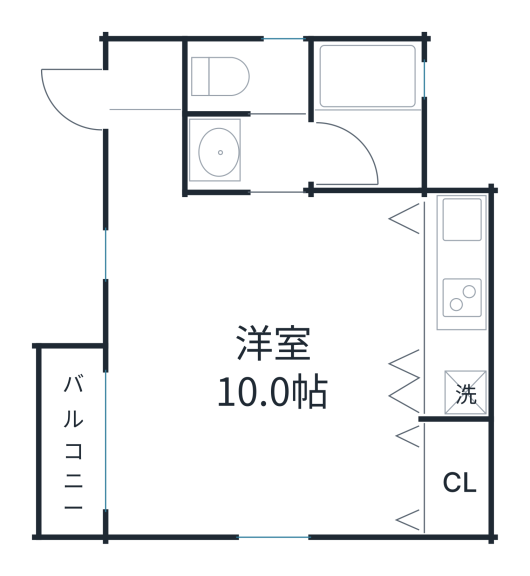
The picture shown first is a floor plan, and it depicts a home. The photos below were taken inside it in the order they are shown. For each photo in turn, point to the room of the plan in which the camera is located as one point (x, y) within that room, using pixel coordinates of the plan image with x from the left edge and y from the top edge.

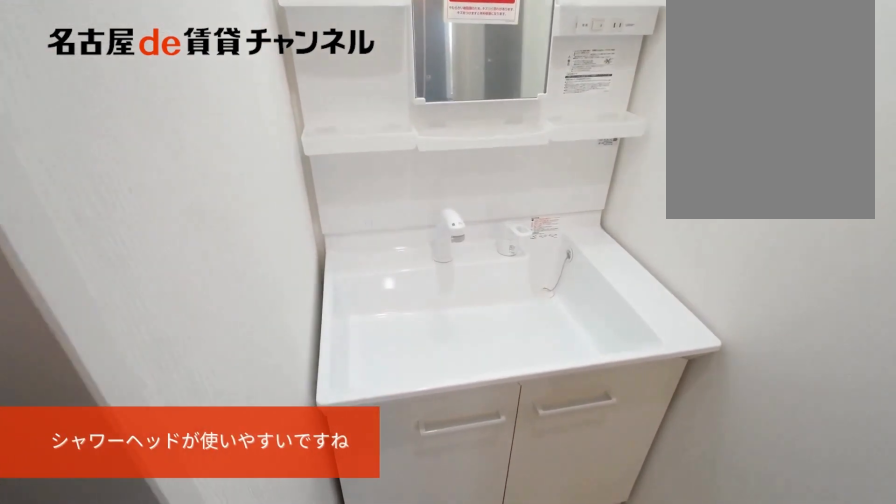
(246, 155)
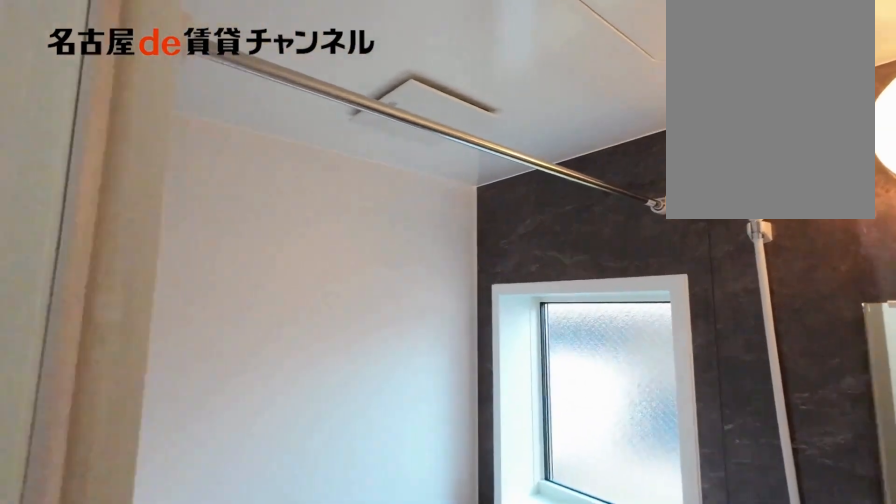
(367, 113)
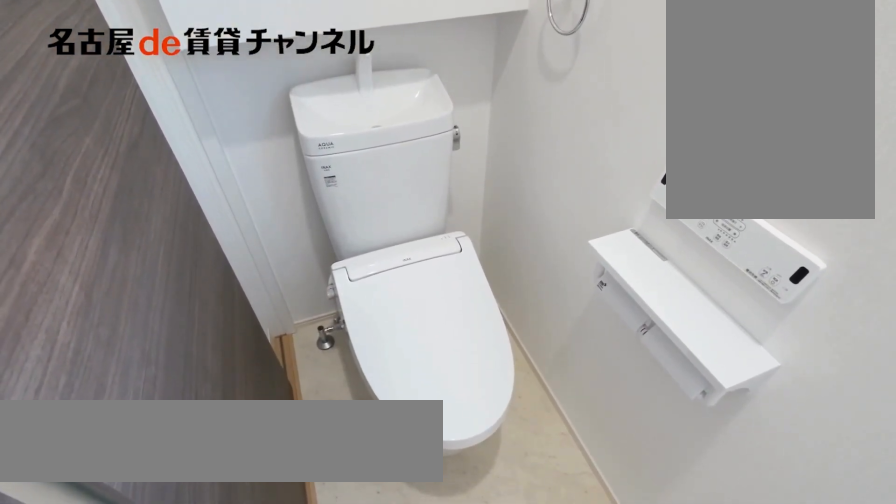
(247, 77)
